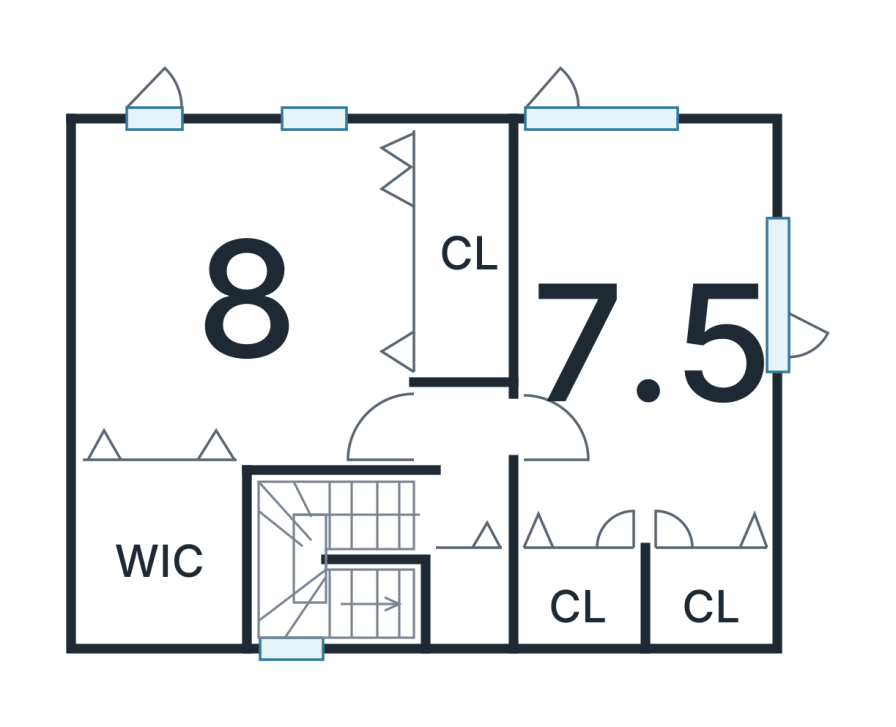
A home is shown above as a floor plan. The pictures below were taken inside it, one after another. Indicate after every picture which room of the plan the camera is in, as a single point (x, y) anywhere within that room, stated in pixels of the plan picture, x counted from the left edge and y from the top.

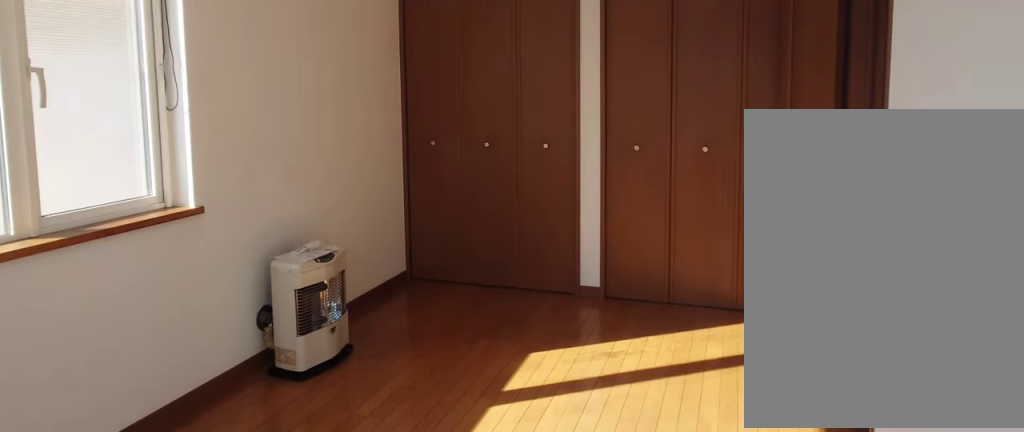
(631, 330)
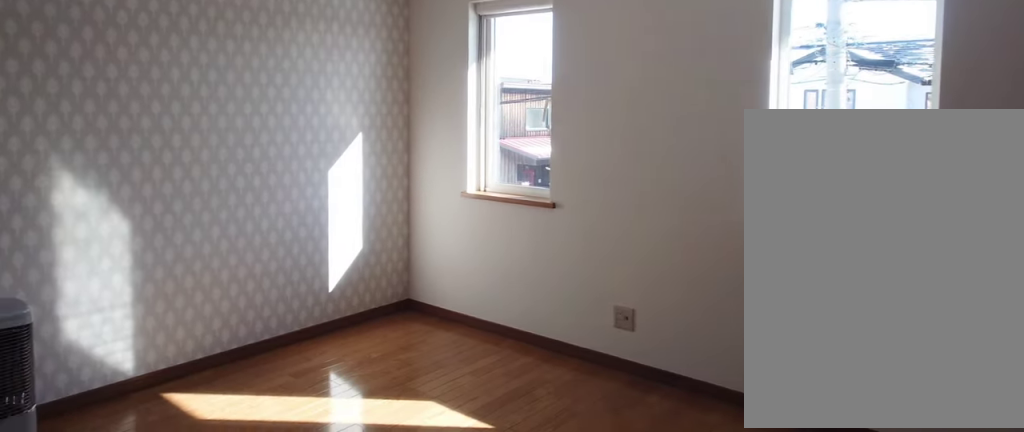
(241, 337)
